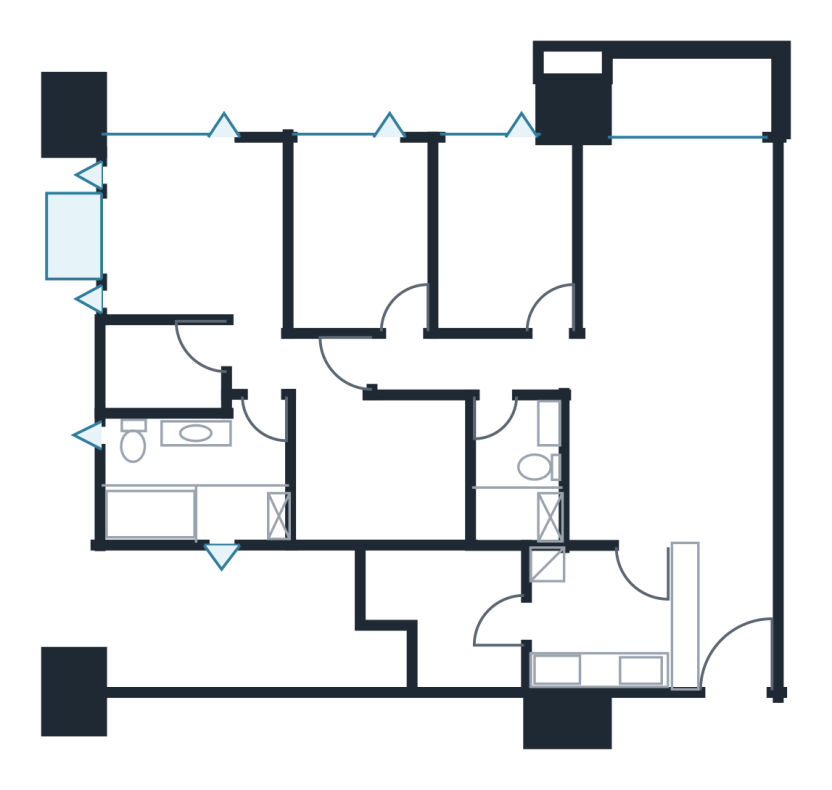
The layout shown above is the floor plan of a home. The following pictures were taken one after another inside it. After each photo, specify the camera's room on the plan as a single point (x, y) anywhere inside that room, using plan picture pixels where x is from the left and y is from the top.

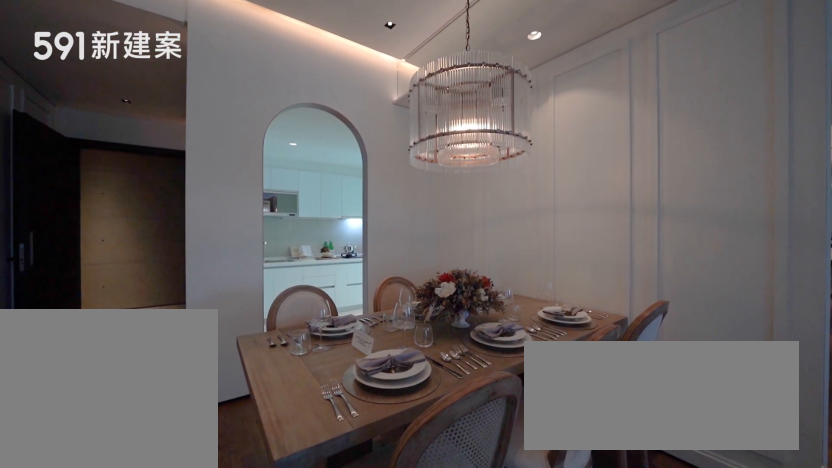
(667, 469)
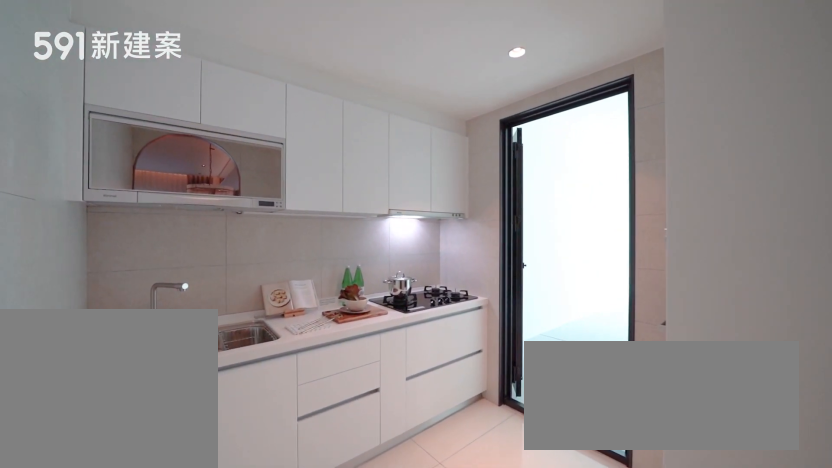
(595, 619)
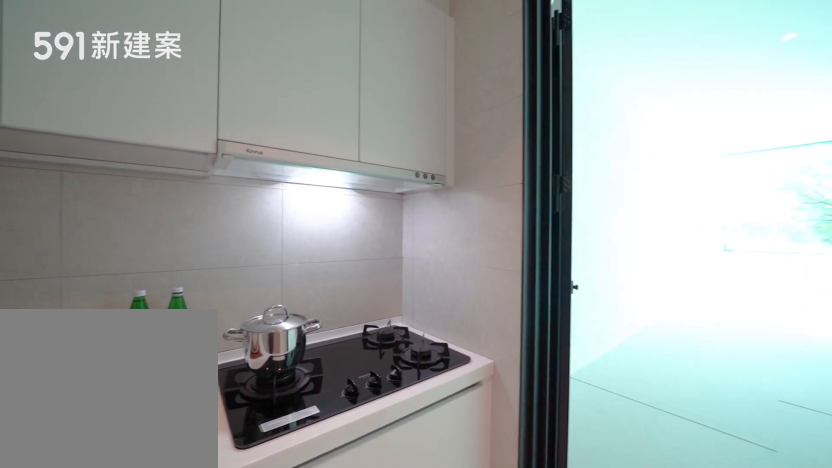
(595, 619)
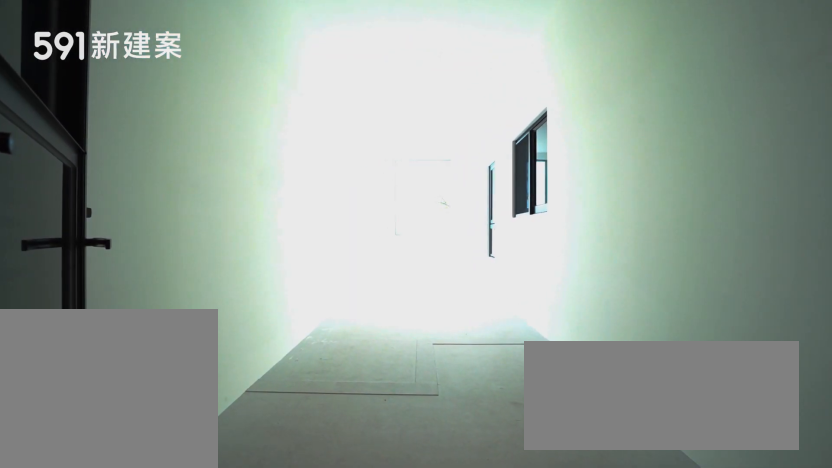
(449, 611)
